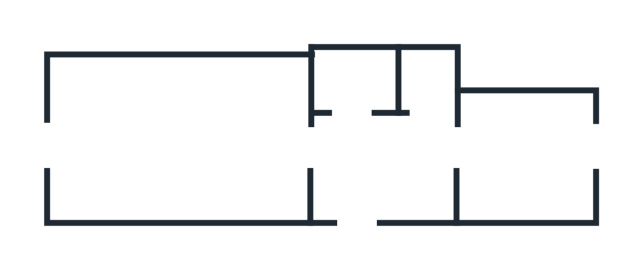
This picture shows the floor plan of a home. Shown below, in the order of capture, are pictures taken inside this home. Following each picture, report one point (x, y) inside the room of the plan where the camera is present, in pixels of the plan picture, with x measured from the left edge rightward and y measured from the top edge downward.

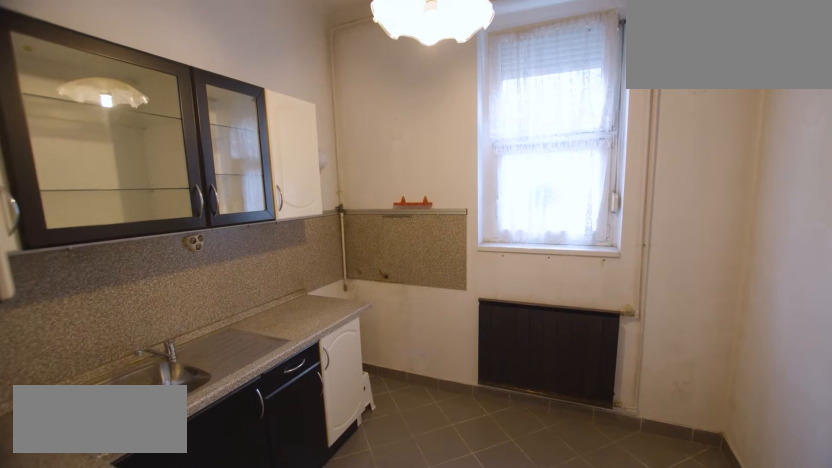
(530, 156)
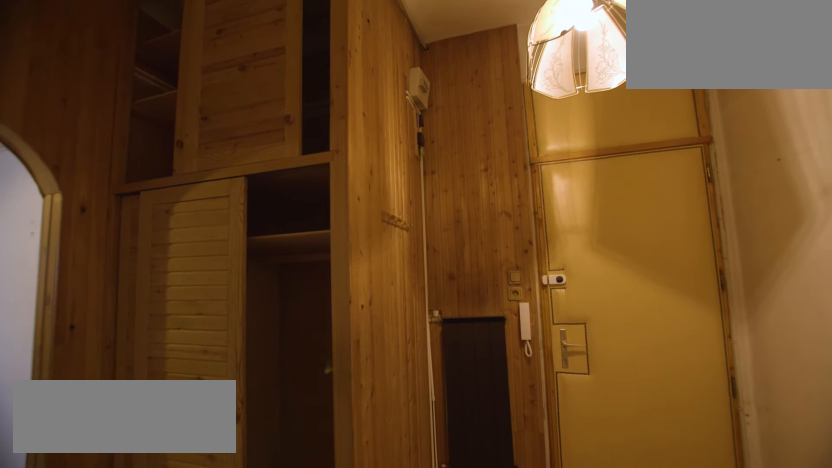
(387, 166)
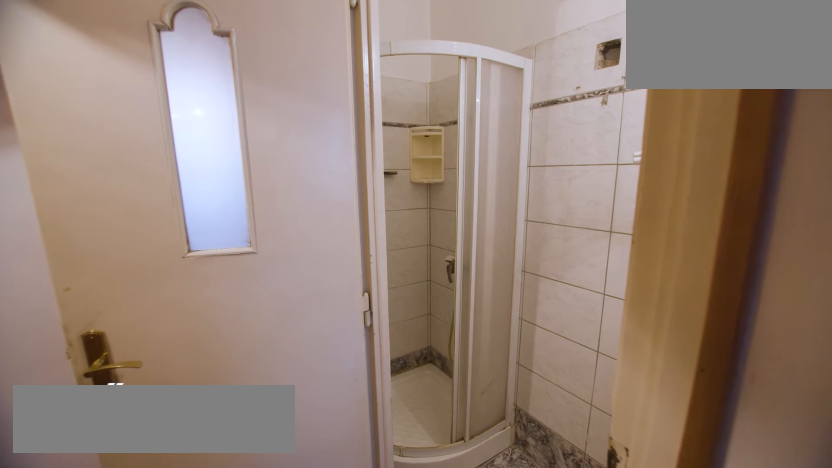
(359, 84)
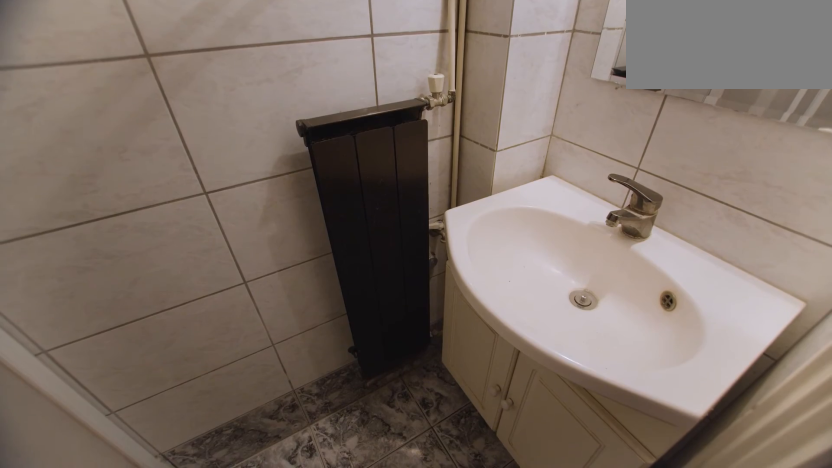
(359, 84)
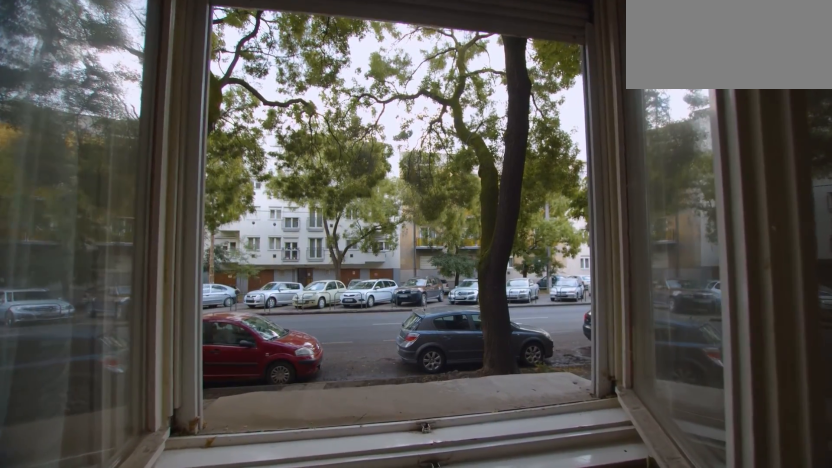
(184, 144)
